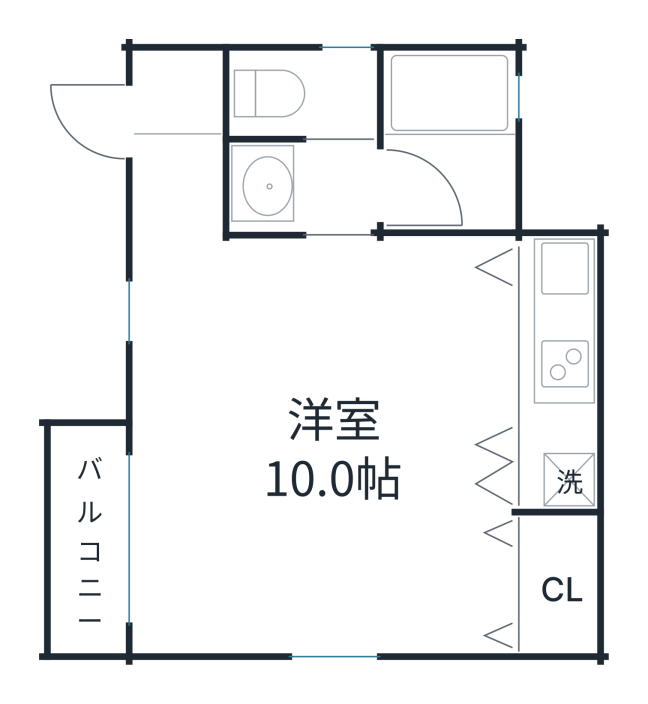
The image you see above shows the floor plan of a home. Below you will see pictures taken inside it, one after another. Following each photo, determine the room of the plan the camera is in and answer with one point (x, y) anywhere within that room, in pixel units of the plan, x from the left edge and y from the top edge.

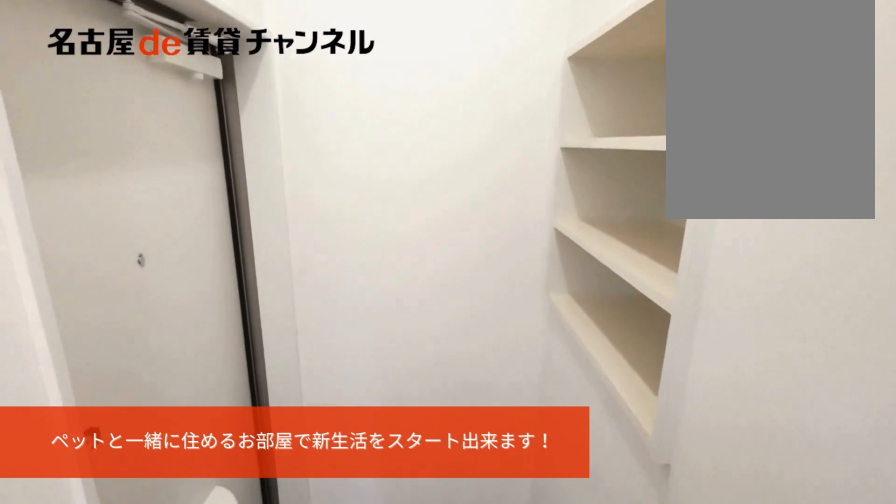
(176, 104)
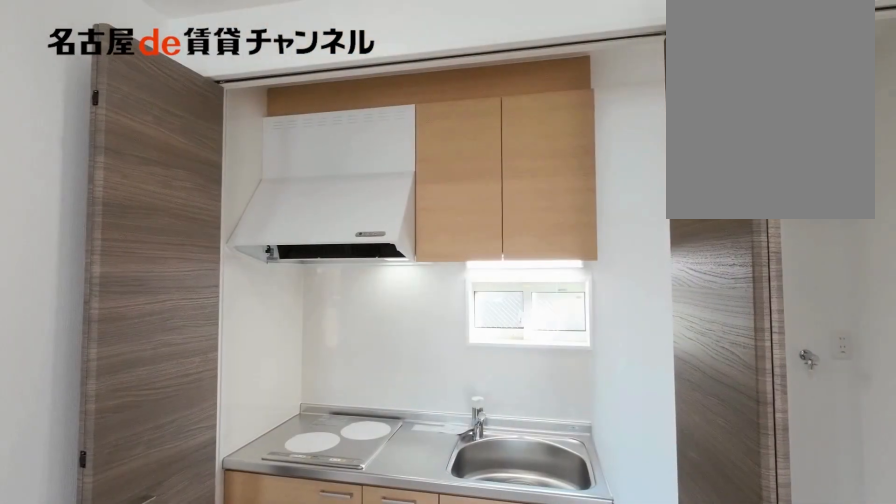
(556, 373)
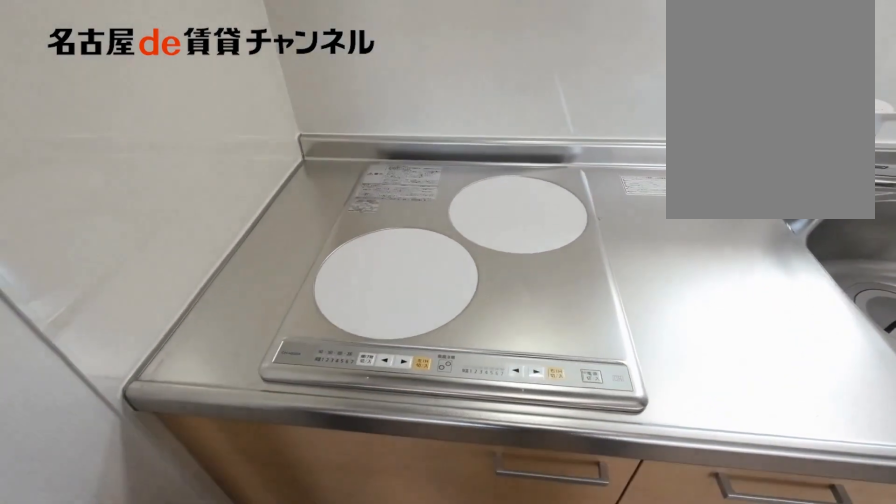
(556, 373)
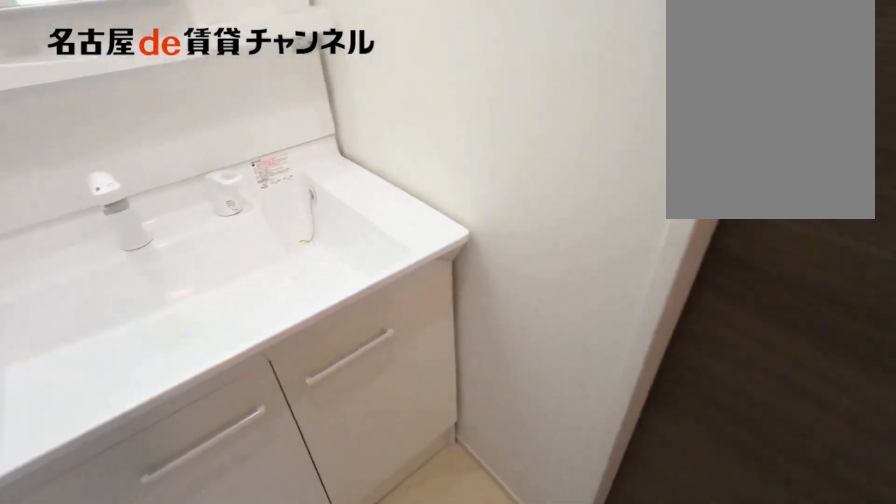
(301, 190)
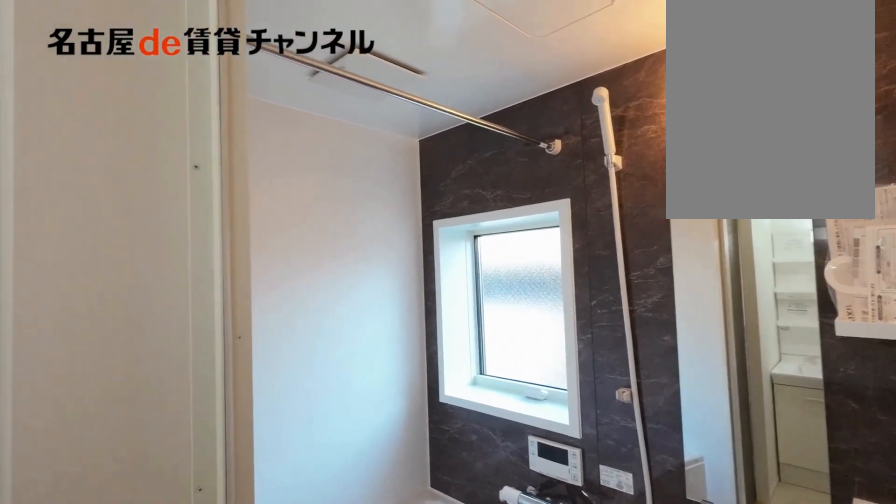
(449, 138)
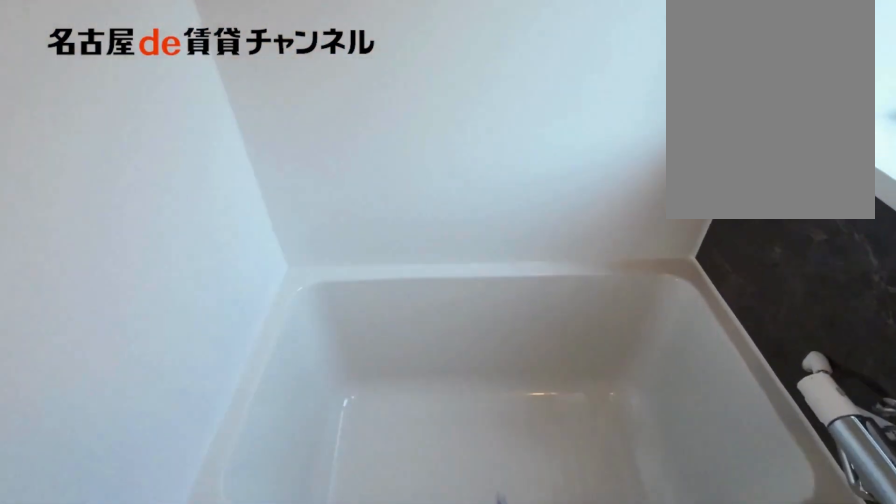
(449, 138)
